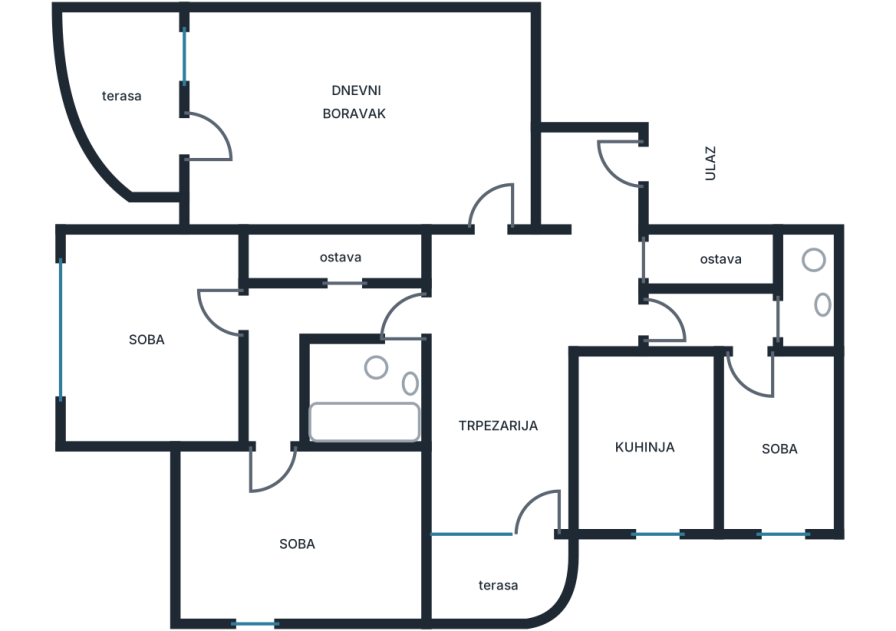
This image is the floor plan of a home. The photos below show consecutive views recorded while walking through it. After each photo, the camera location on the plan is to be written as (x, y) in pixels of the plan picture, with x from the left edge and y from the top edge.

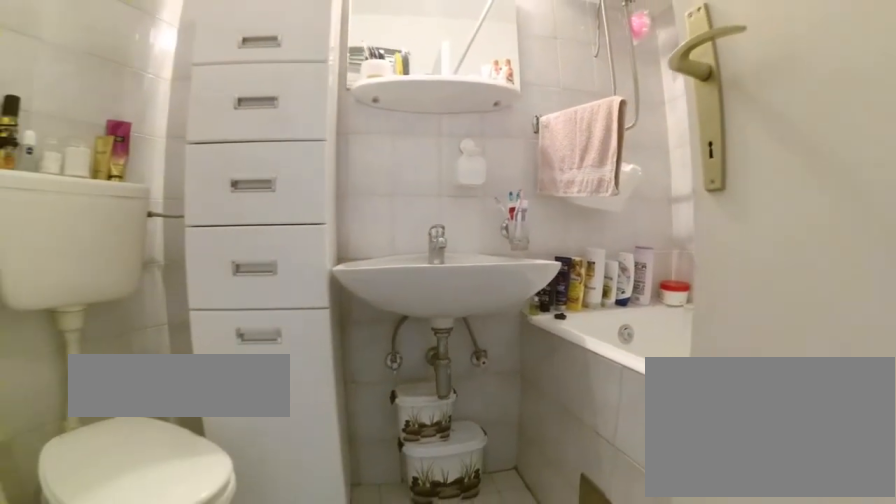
(298, 393)
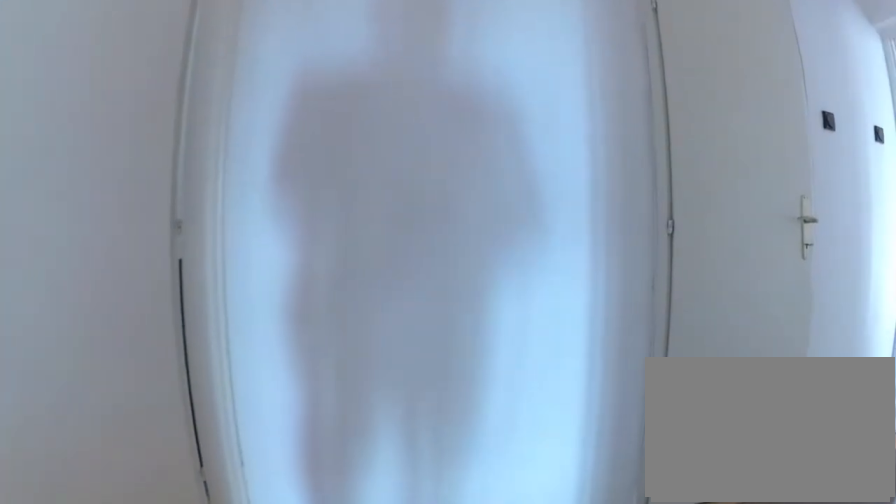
(274, 371)
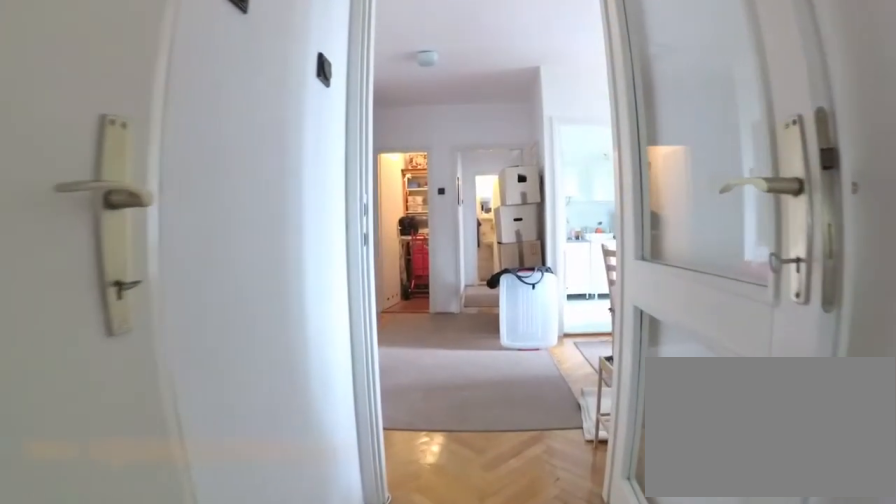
(299, 315)
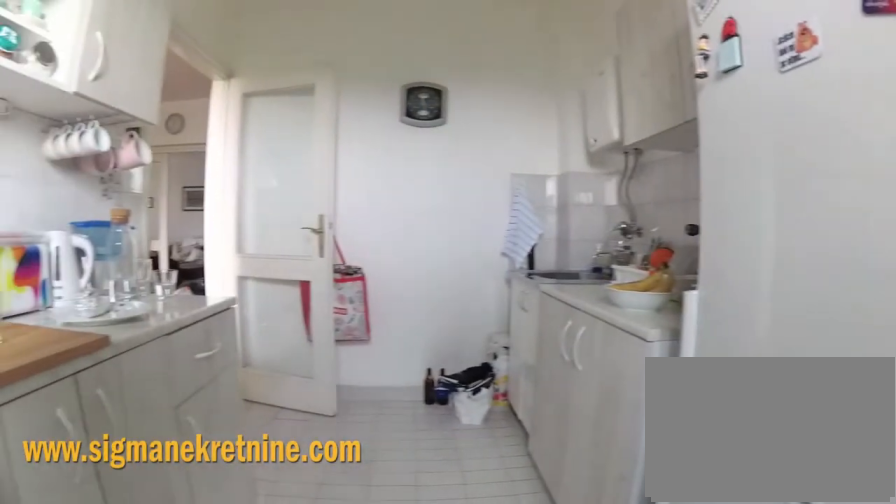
(628, 523)
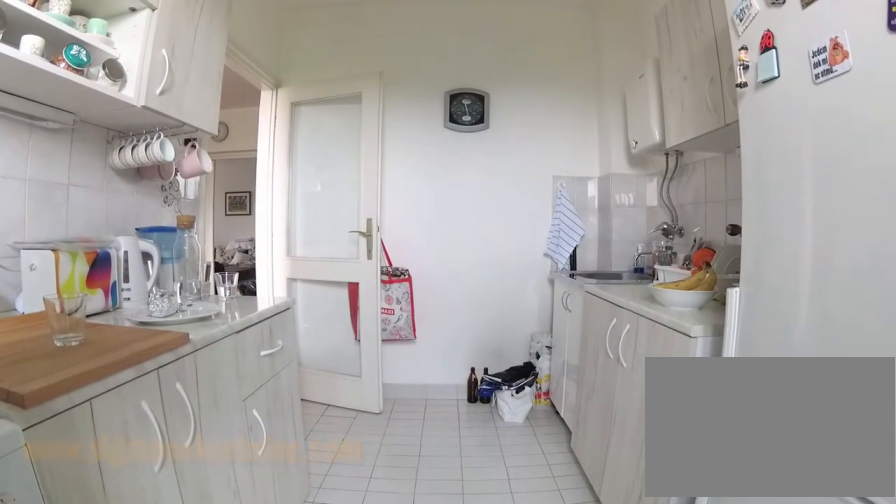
(652, 537)
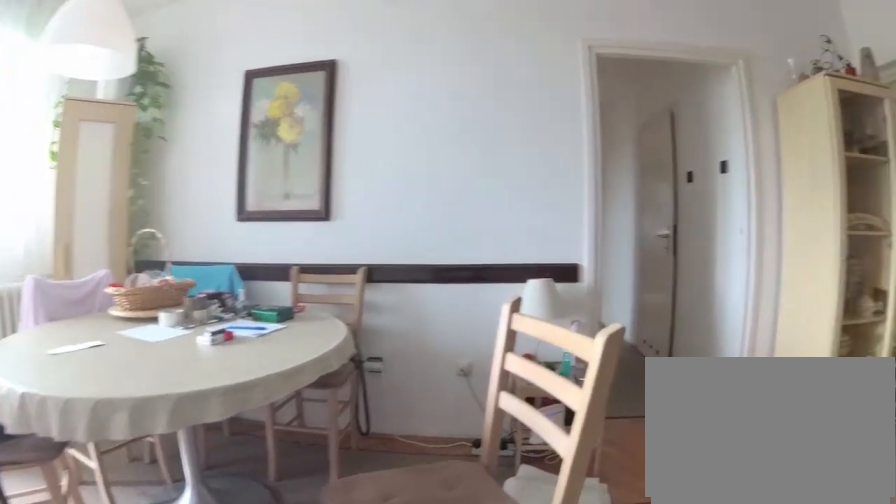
(566, 394)
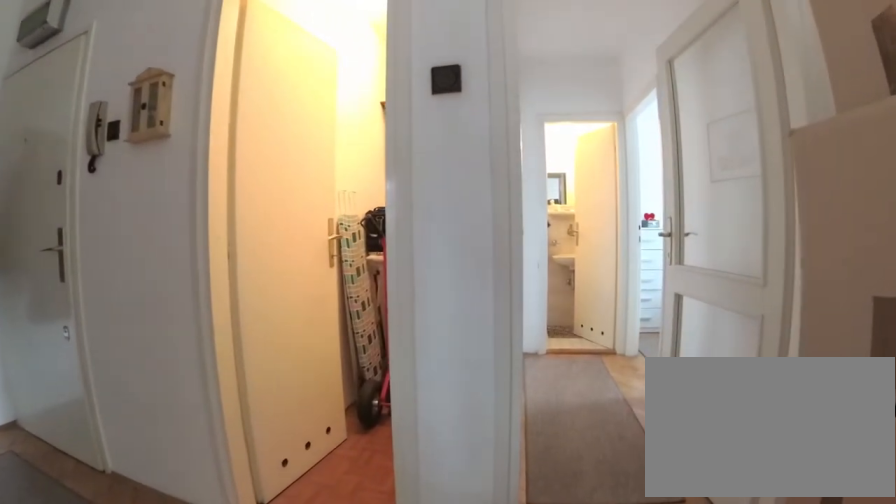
(542, 323)
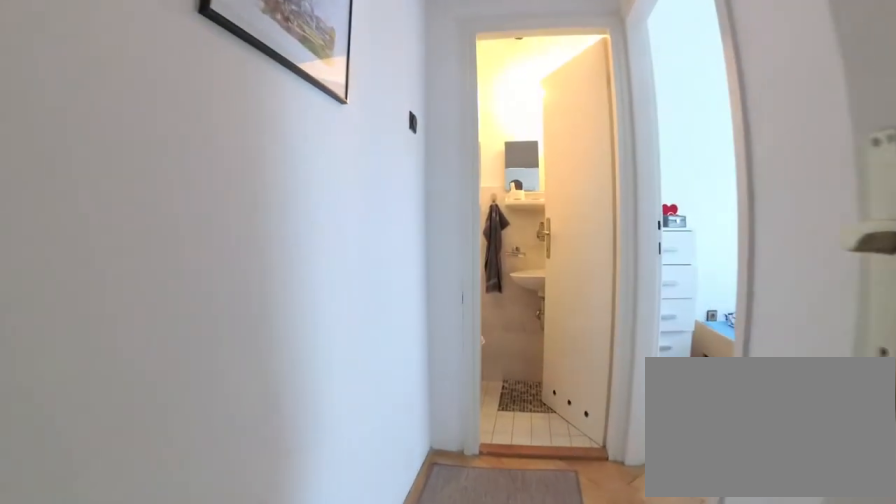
(642, 323)
